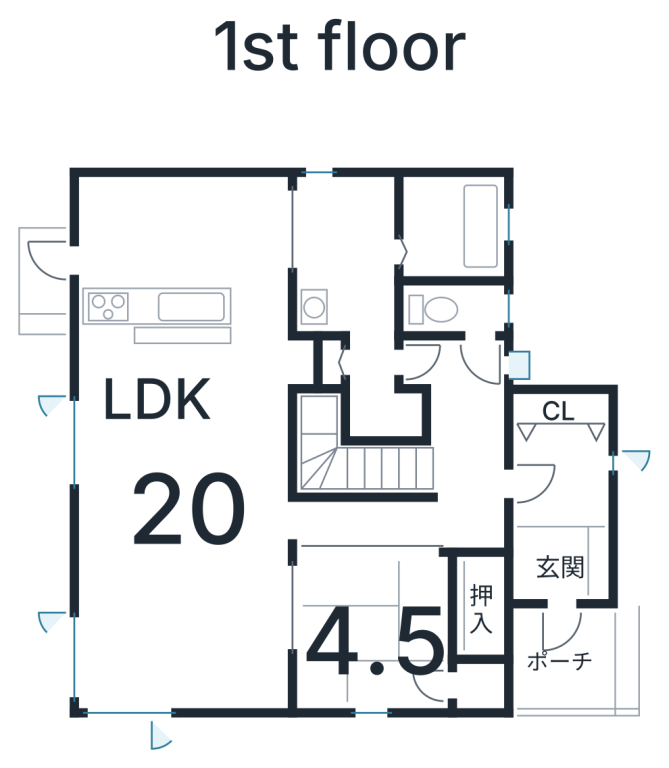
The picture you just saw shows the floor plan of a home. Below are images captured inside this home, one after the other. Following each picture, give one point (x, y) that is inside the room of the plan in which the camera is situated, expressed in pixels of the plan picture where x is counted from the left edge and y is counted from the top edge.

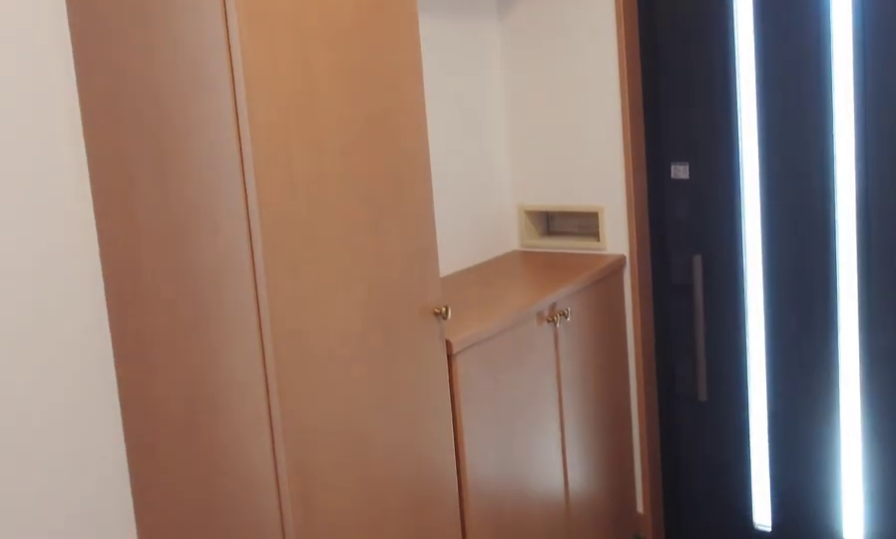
(567, 574)
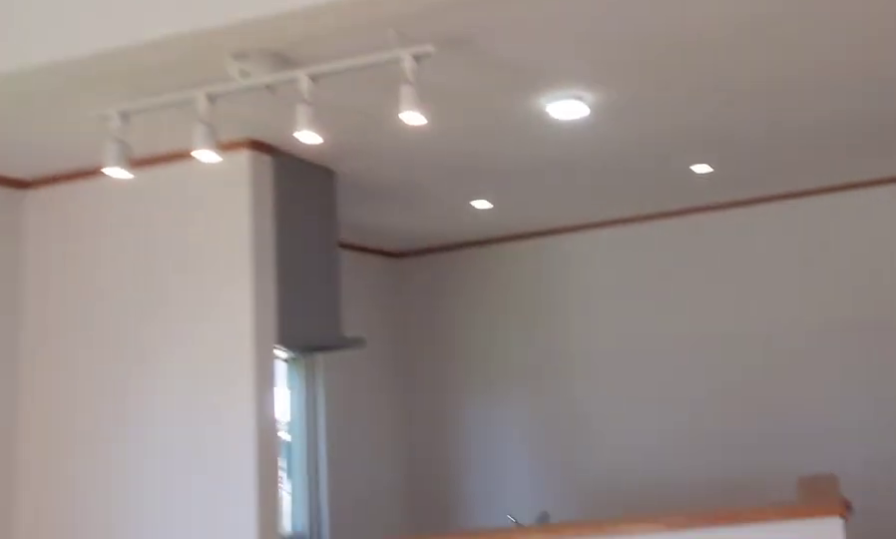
(189, 558)
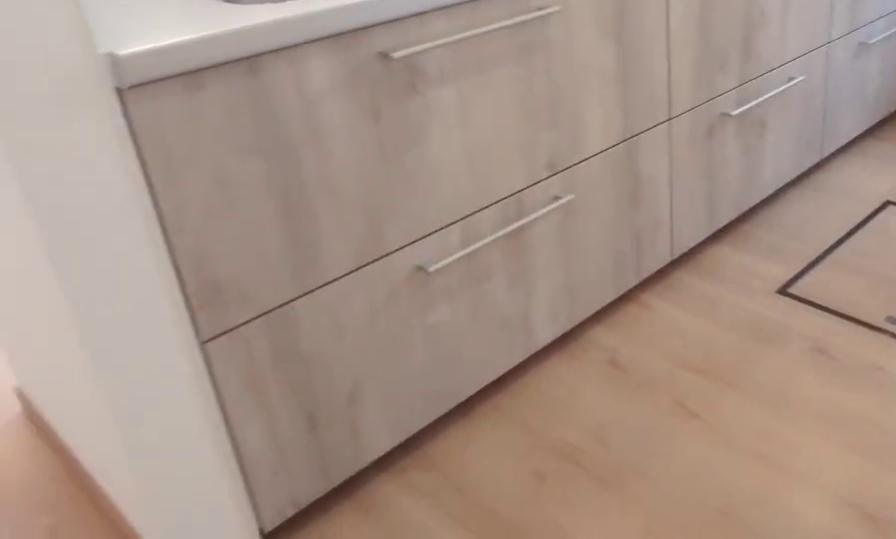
(189, 278)
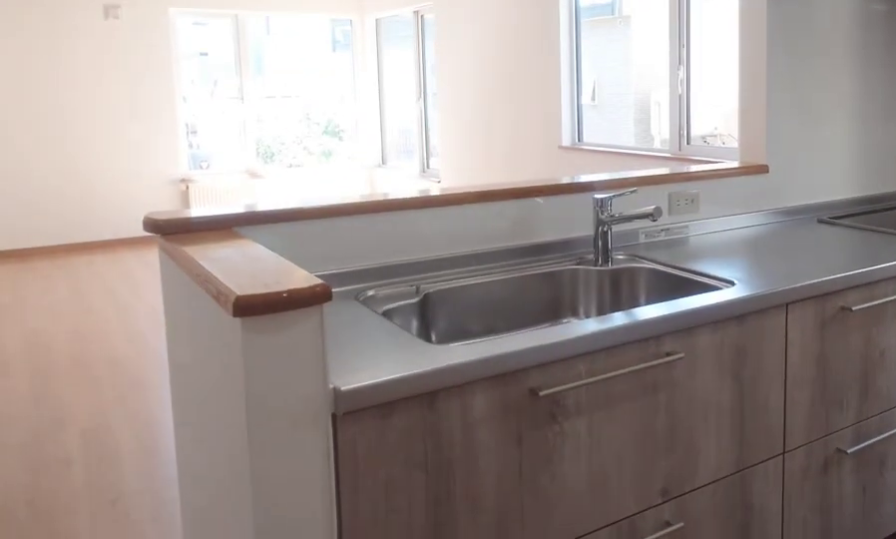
(189, 278)
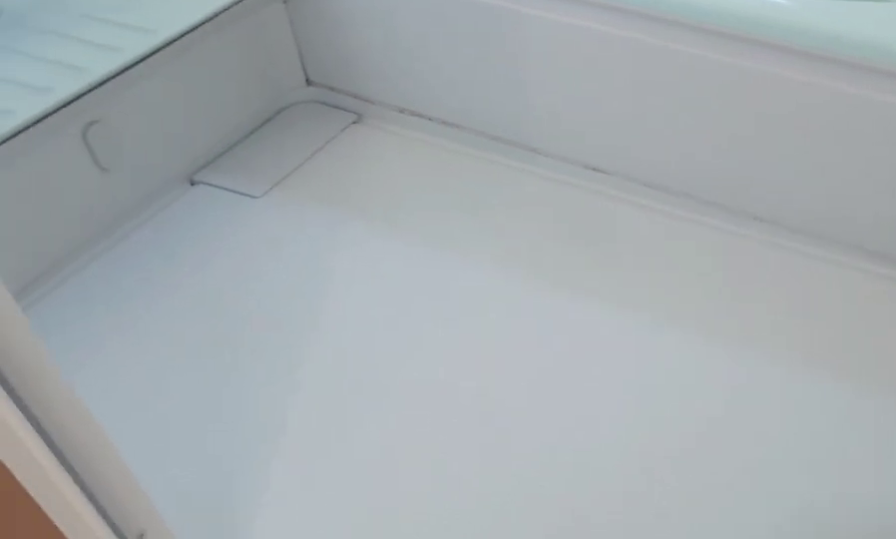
(449, 245)
